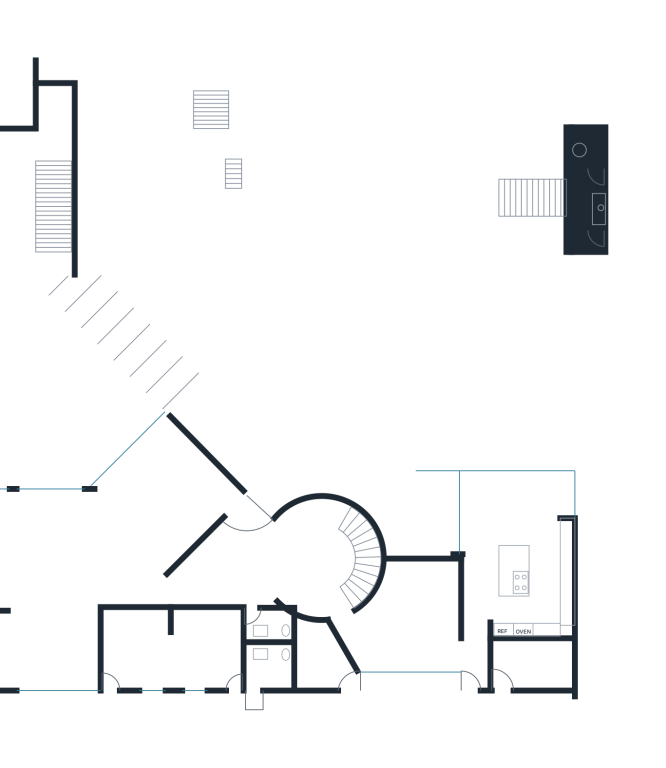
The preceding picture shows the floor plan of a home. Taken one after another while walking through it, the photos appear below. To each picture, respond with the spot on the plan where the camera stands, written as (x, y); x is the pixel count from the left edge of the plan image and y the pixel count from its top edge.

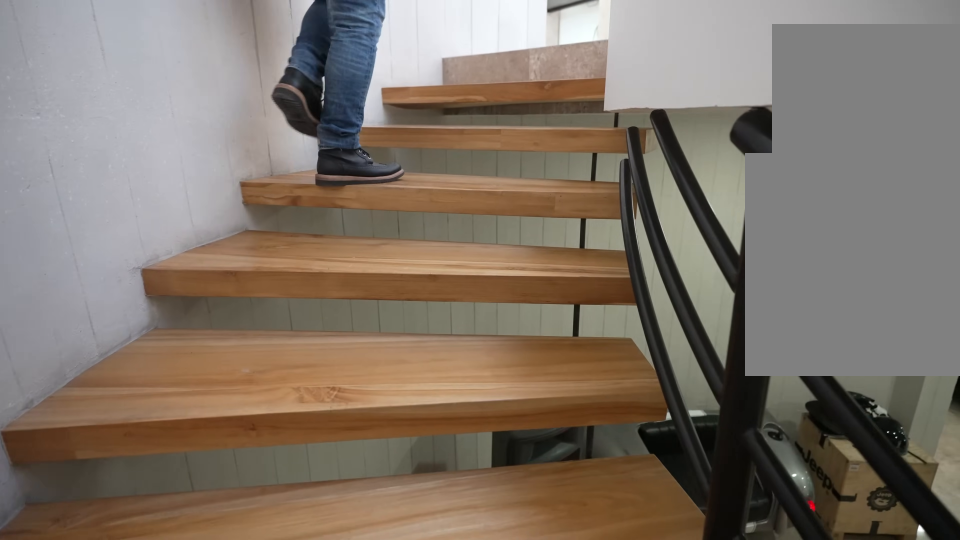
(360, 588)
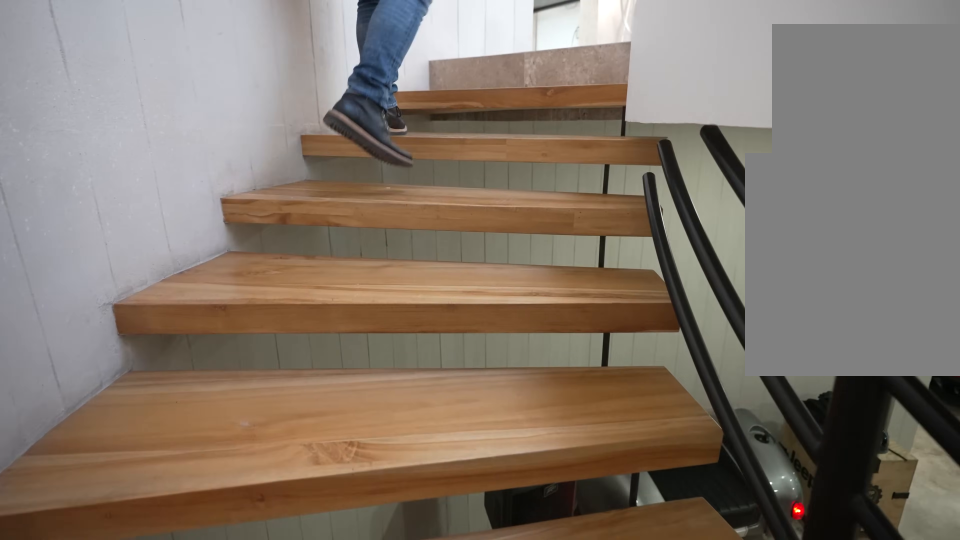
(359, 588)
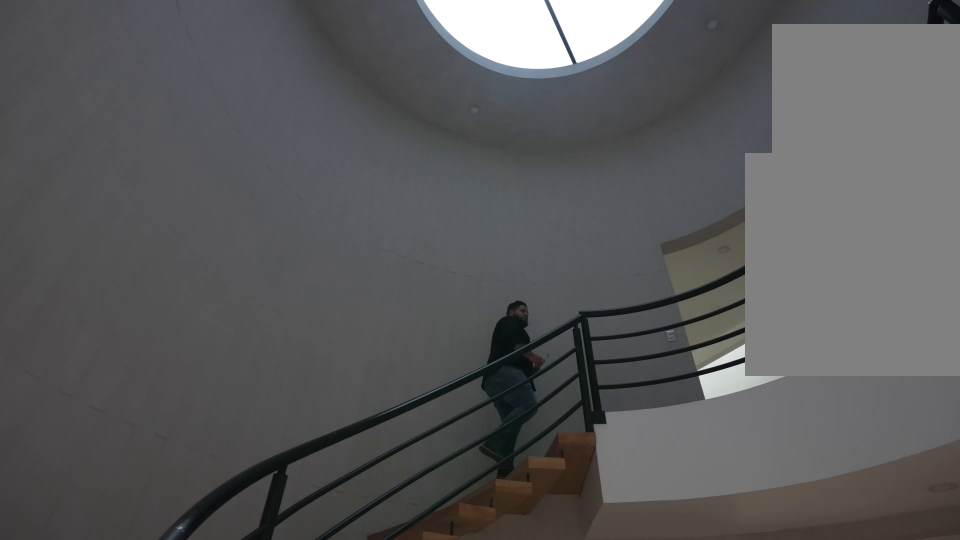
(294, 568)
